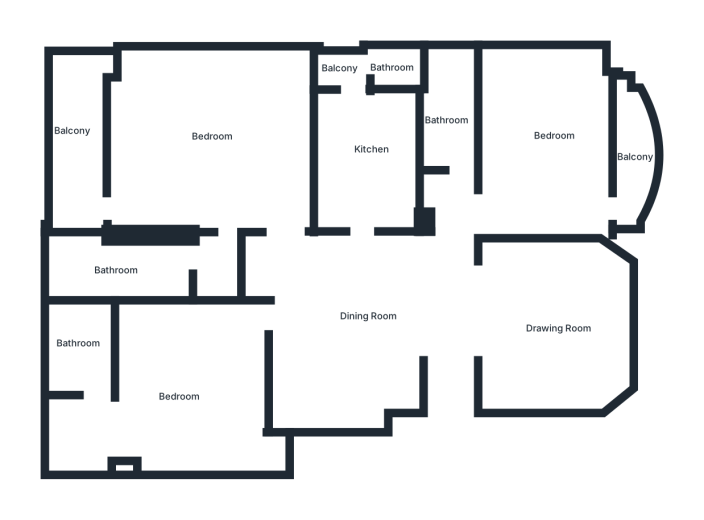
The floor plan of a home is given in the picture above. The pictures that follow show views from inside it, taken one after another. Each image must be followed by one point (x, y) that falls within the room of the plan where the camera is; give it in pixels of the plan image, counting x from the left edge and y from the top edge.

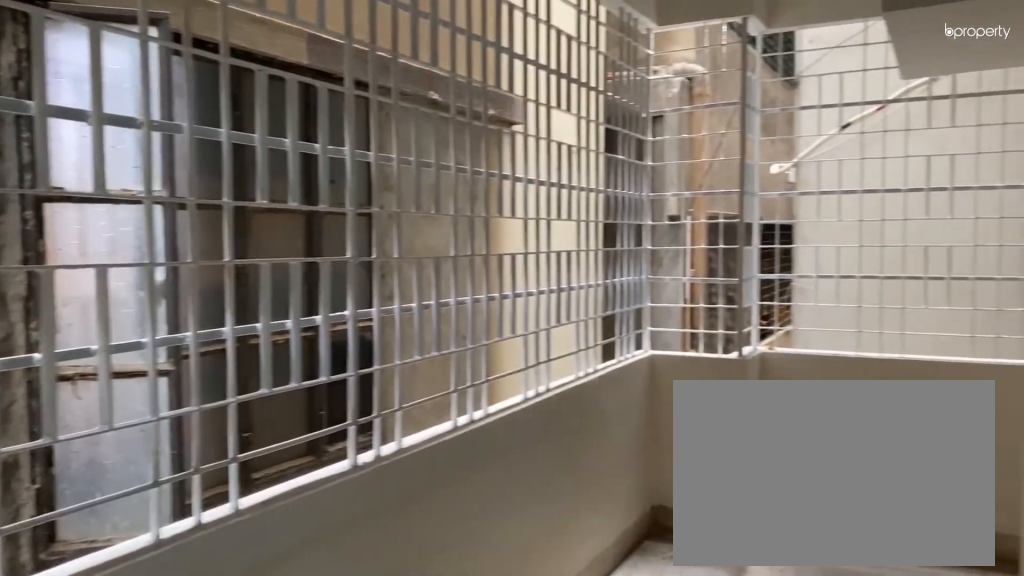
(74, 126)
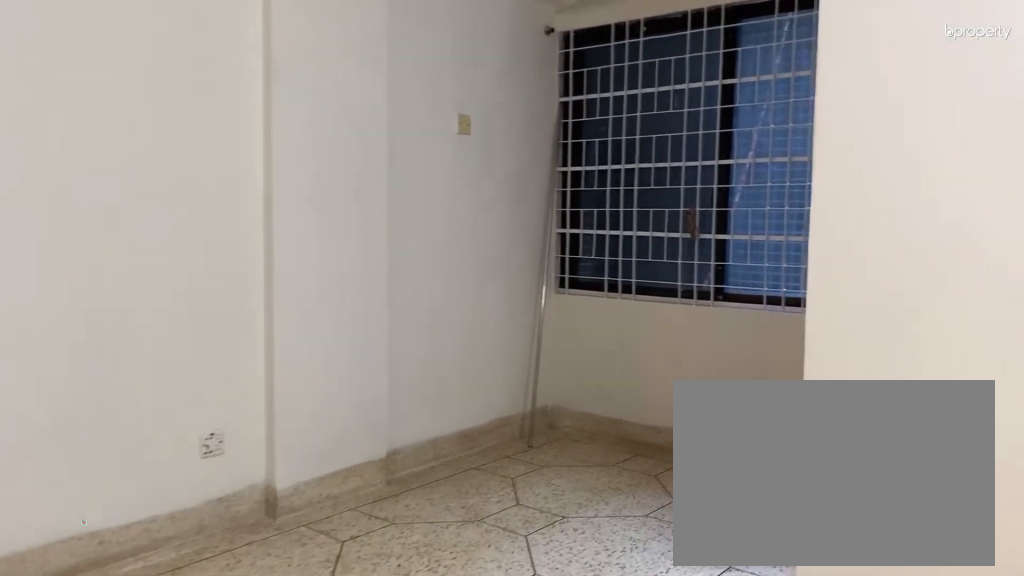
(191, 399)
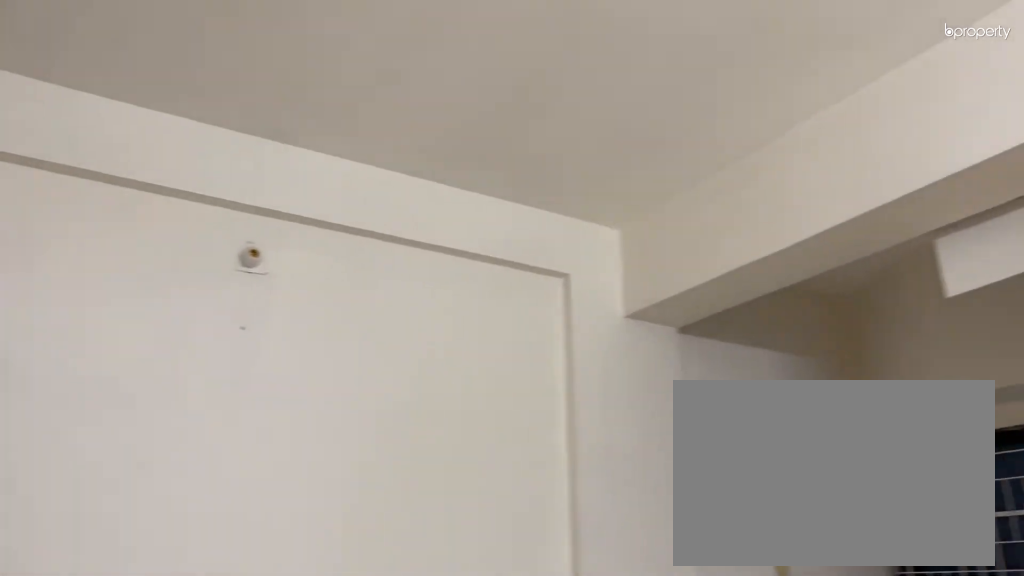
(191, 399)
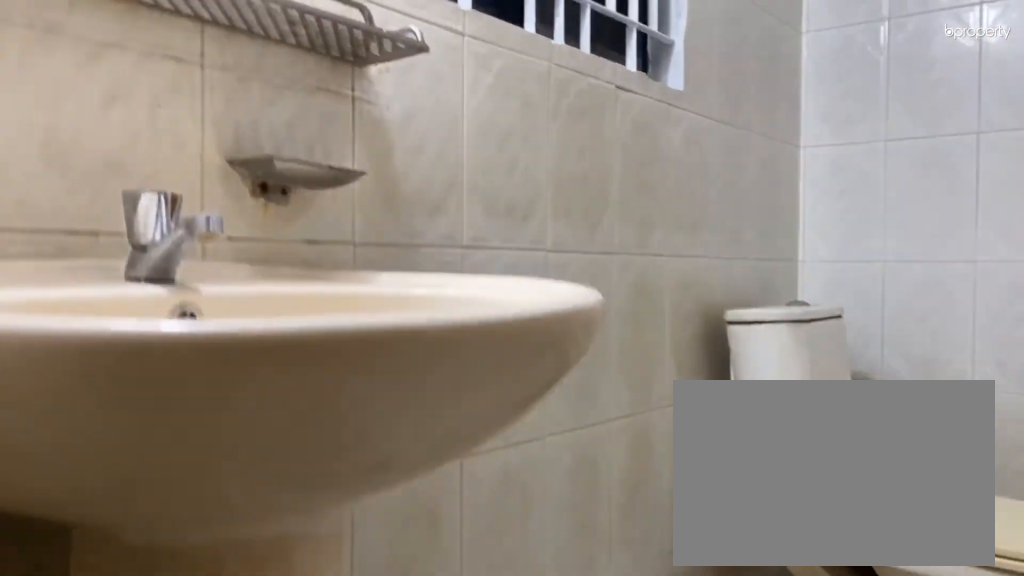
(78, 348)
